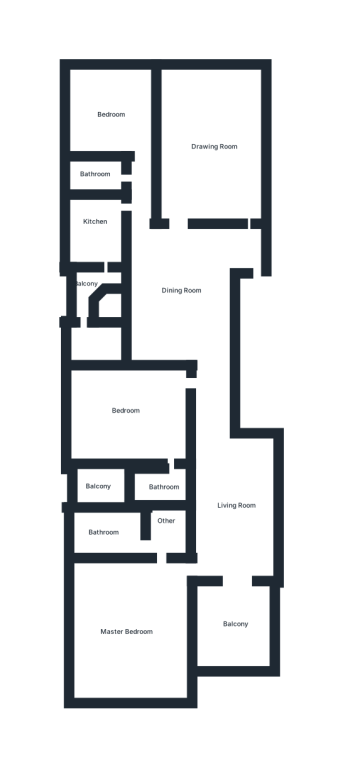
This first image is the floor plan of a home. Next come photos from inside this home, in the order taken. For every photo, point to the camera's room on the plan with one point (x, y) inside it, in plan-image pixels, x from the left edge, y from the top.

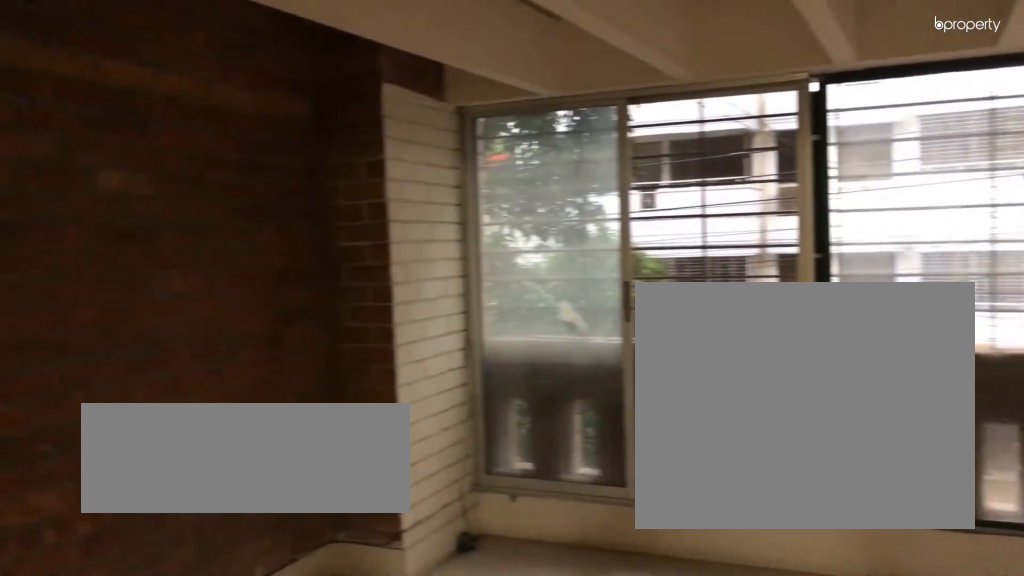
(233, 624)
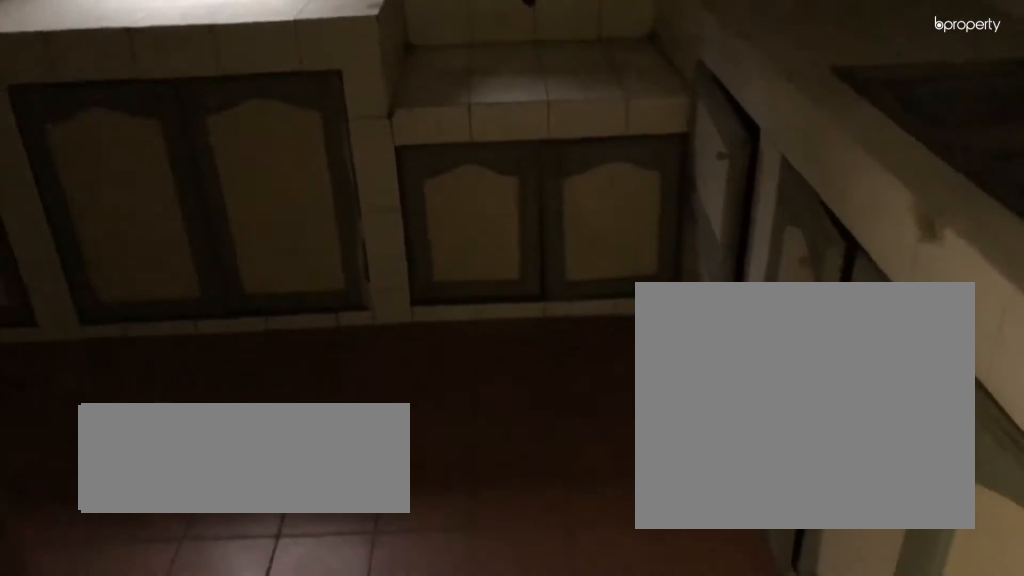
(100, 240)
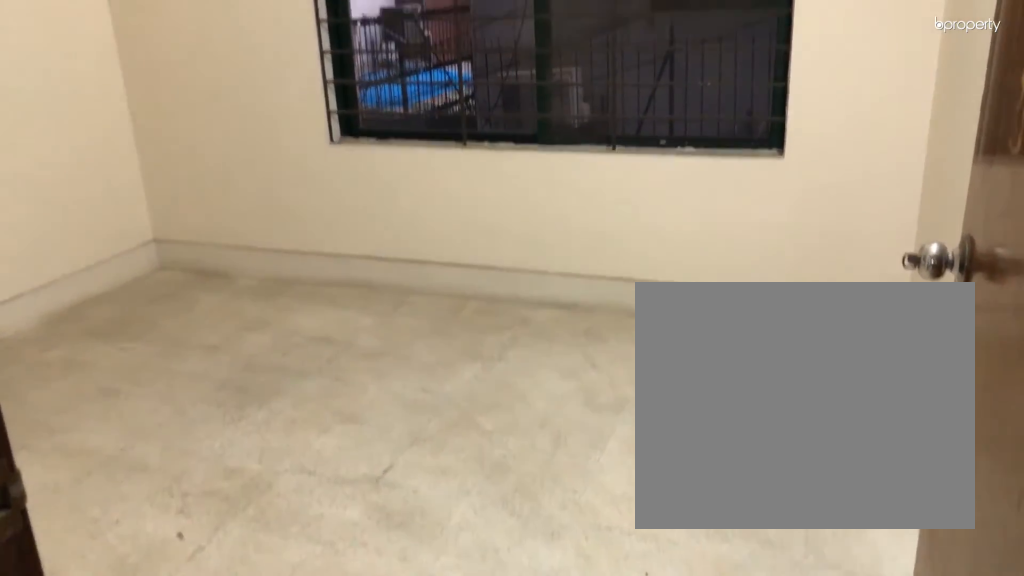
(112, 113)
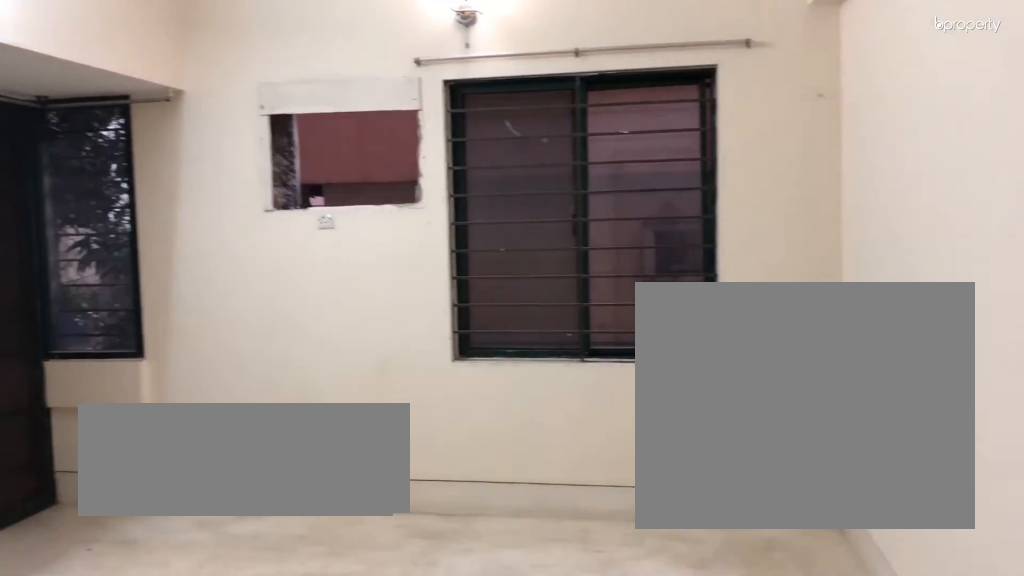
(129, 406)
